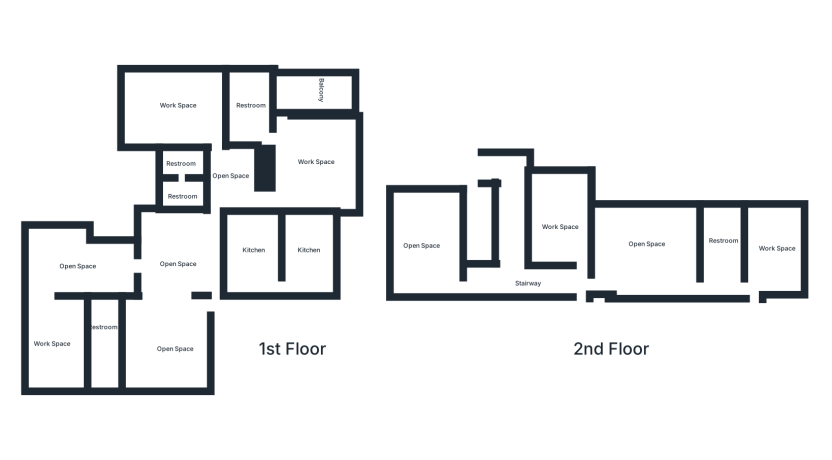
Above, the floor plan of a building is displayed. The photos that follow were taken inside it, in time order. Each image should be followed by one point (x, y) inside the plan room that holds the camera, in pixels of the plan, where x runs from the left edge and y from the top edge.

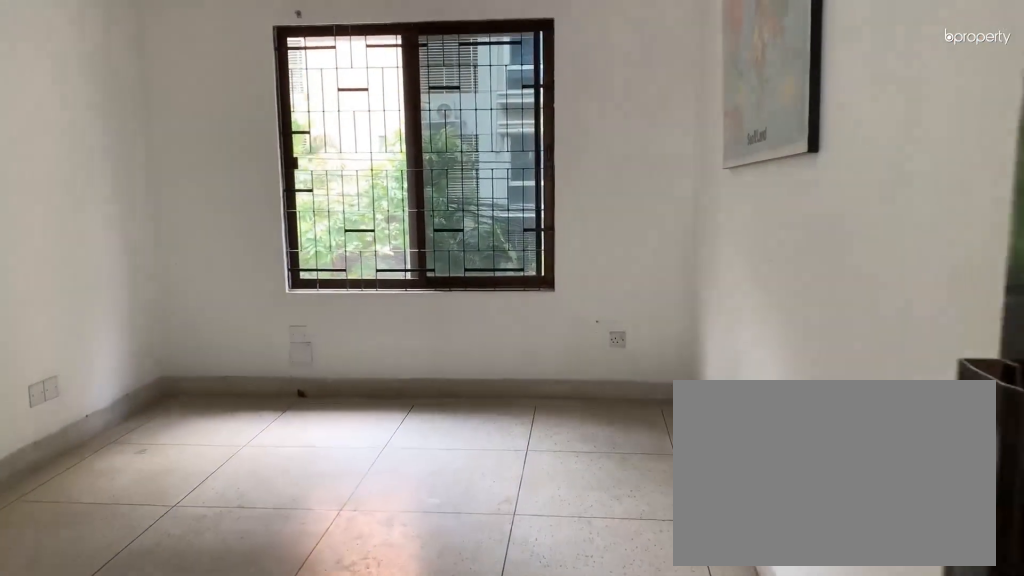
(563, 224)
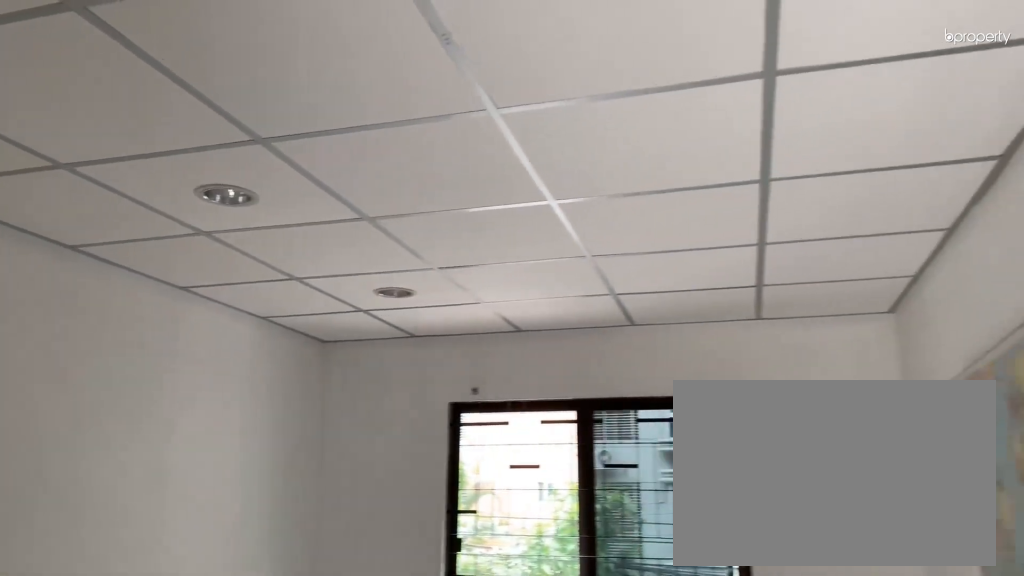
(563, 224)
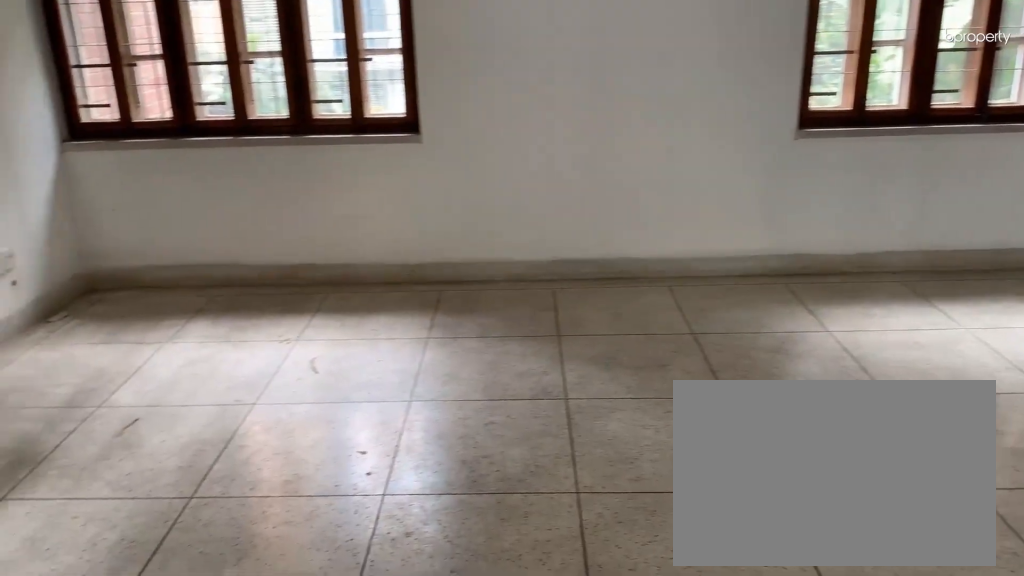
(651, 252)
